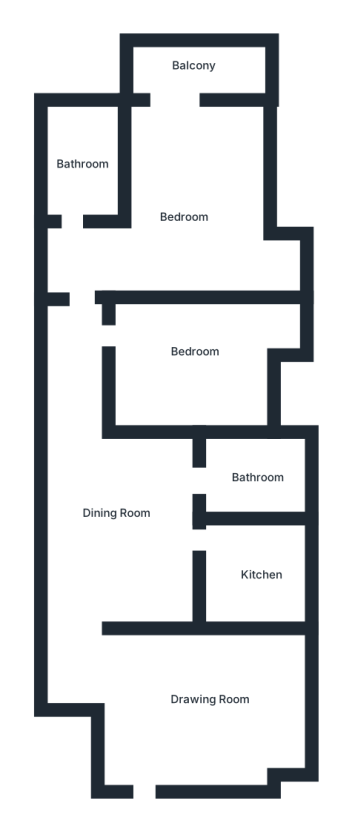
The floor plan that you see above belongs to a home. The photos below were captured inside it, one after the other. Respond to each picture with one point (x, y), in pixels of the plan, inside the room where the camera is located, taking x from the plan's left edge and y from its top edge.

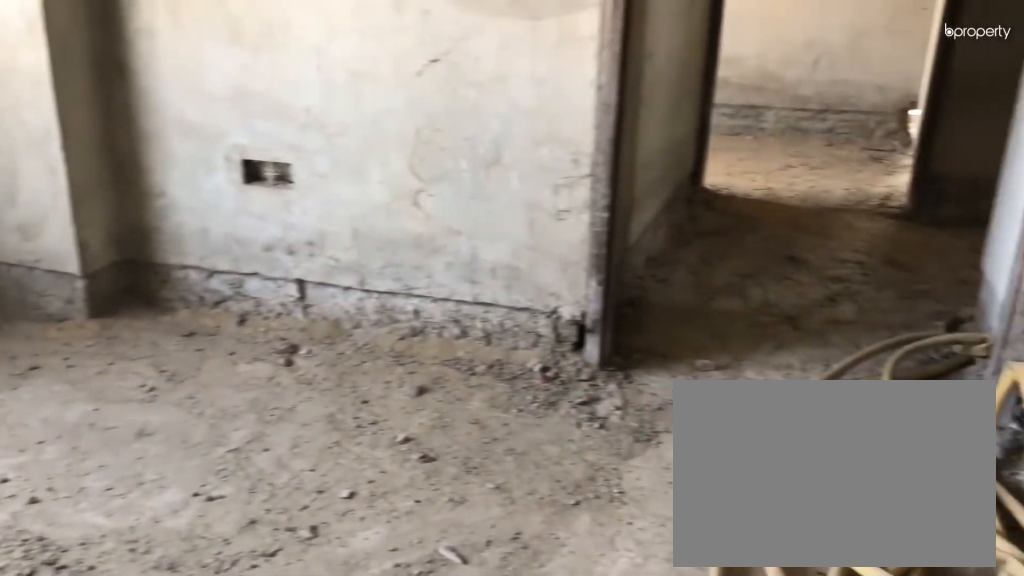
(188, 703)
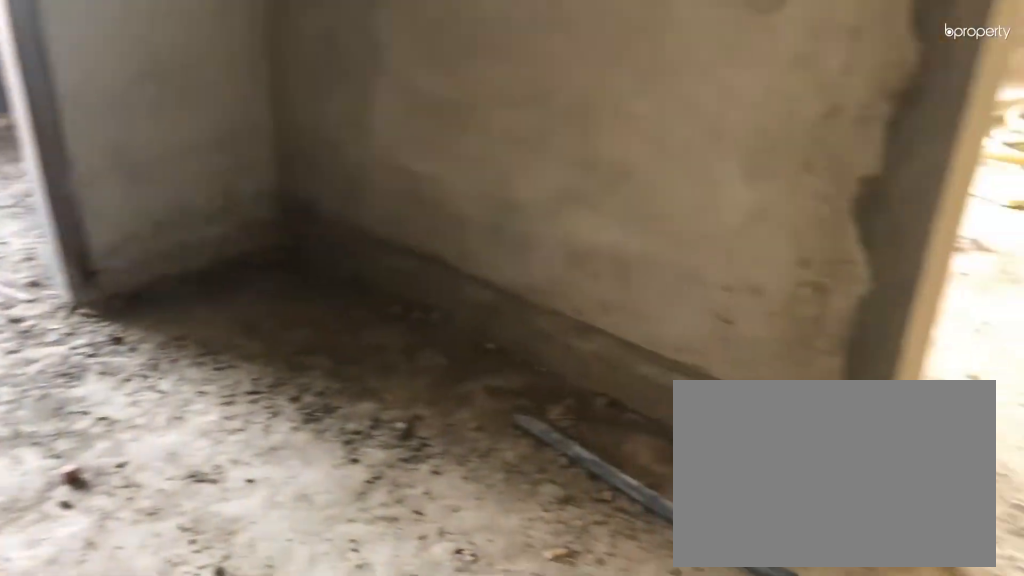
(146, 542)
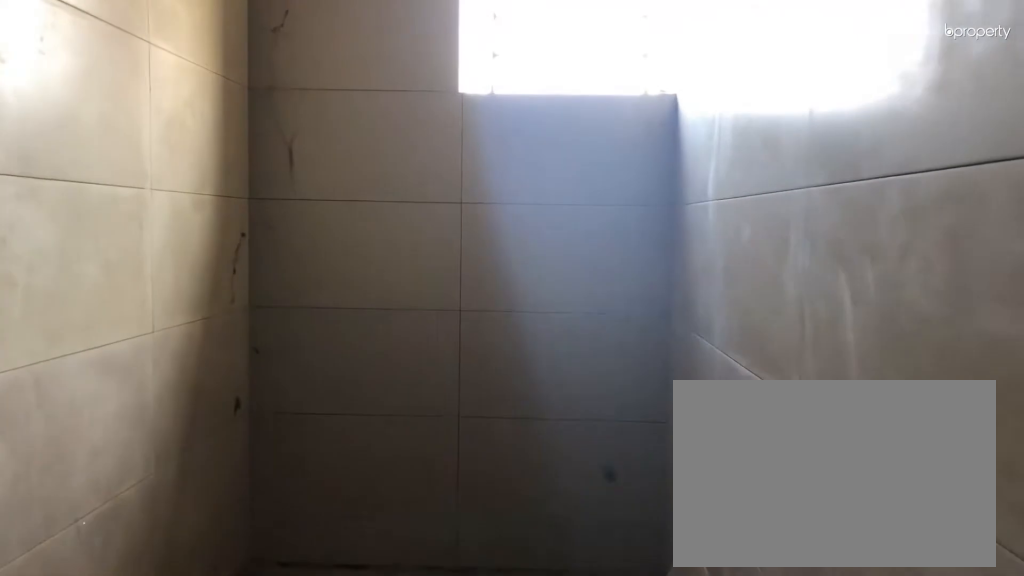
(238, 476)
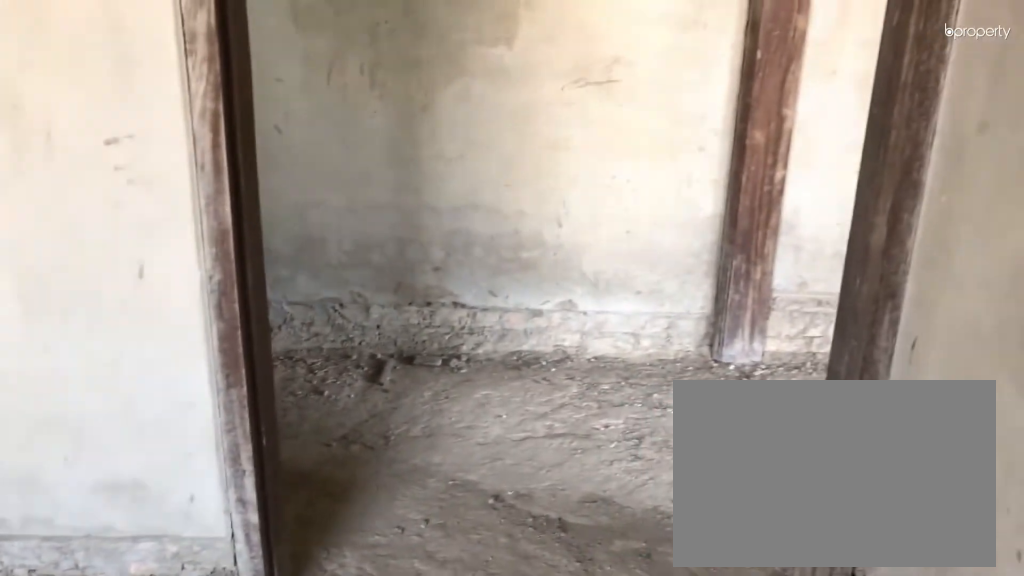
(180, 348)
